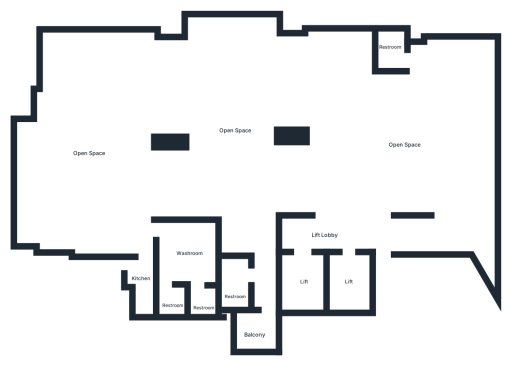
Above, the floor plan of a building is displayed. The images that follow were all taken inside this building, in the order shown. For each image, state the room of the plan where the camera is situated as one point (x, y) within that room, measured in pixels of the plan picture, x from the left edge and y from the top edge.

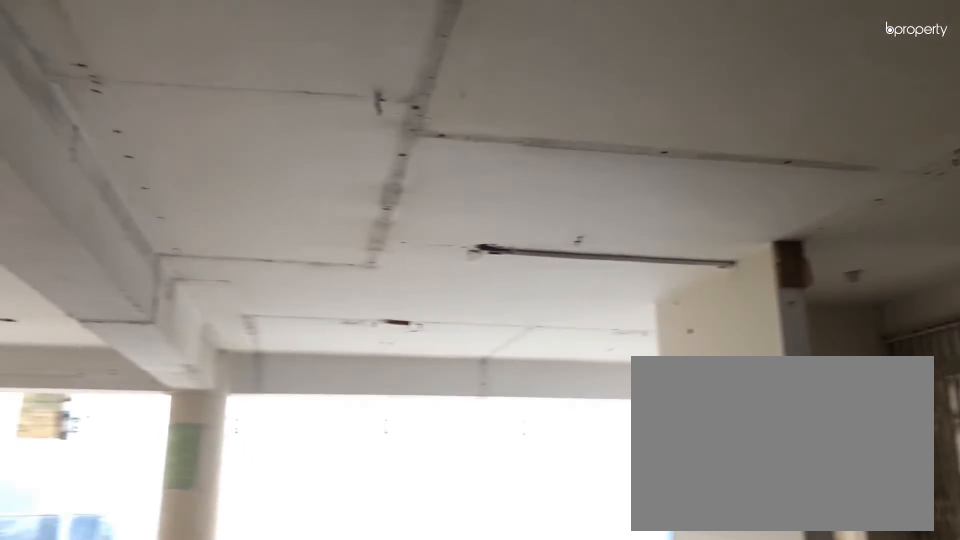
(423, 146)
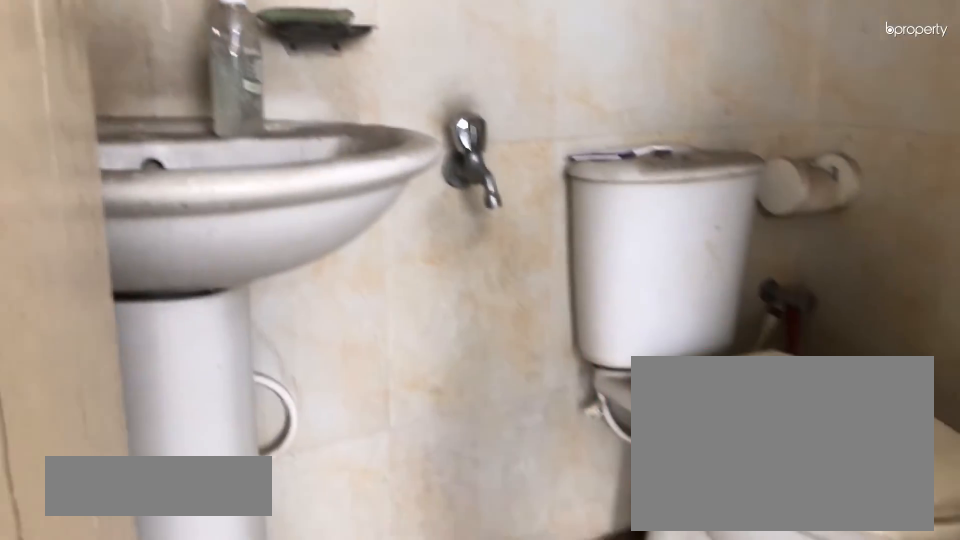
(388, 50)
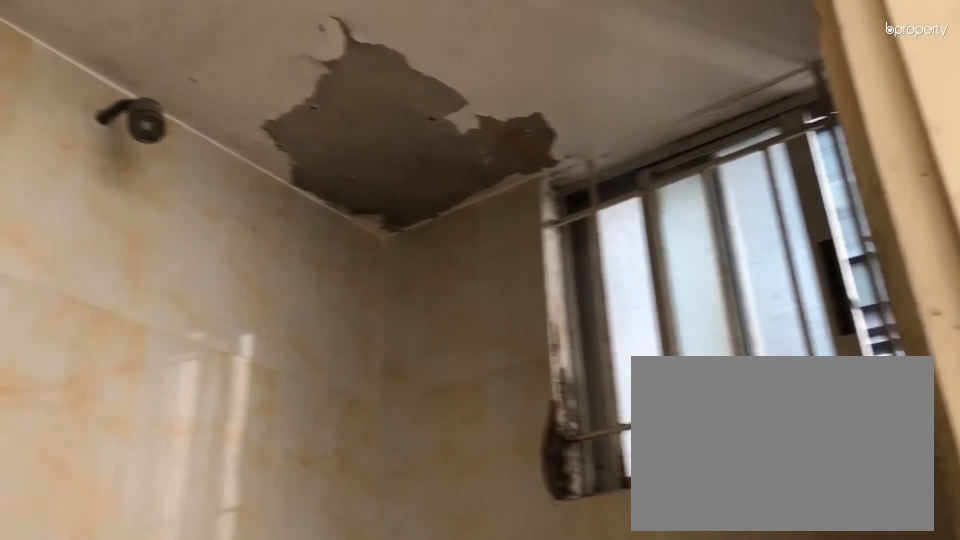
(388, 50)
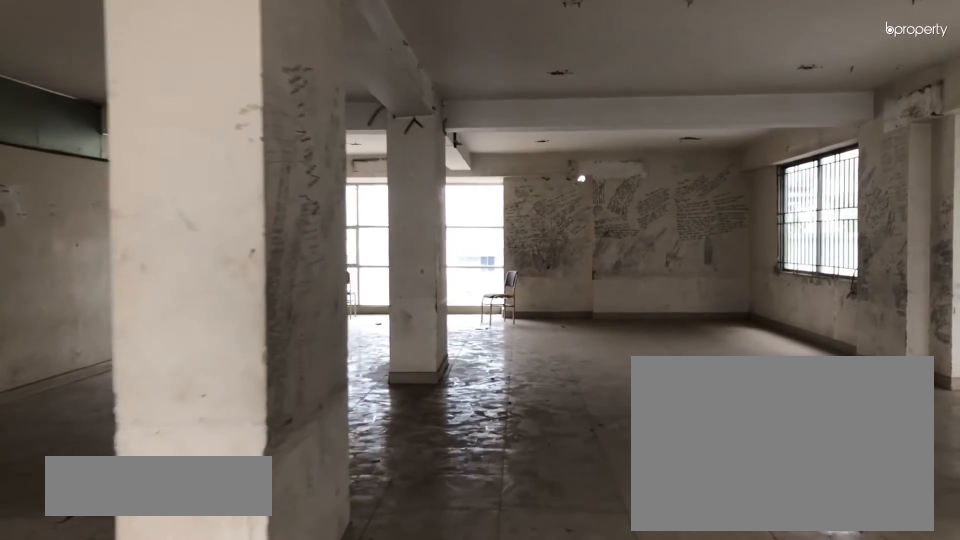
(289, 88)
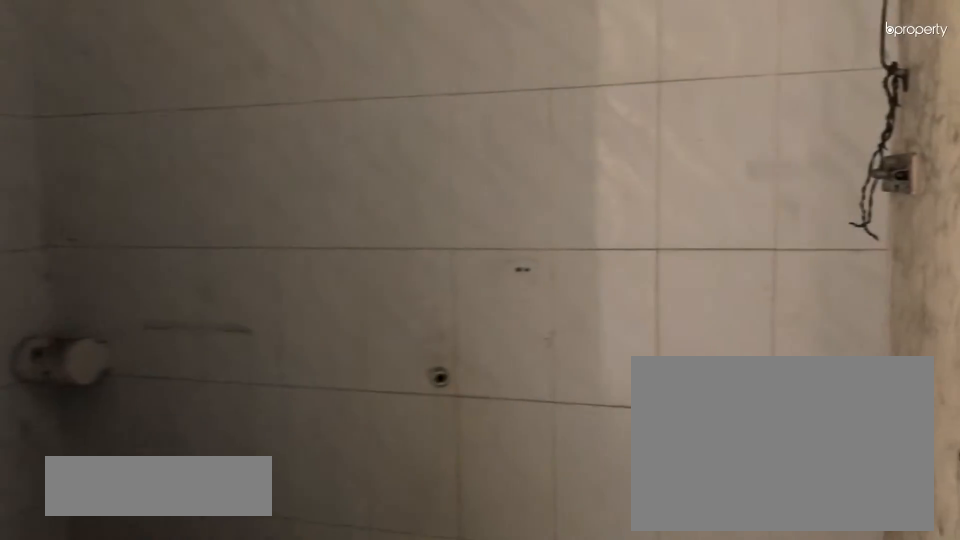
(234, 285)
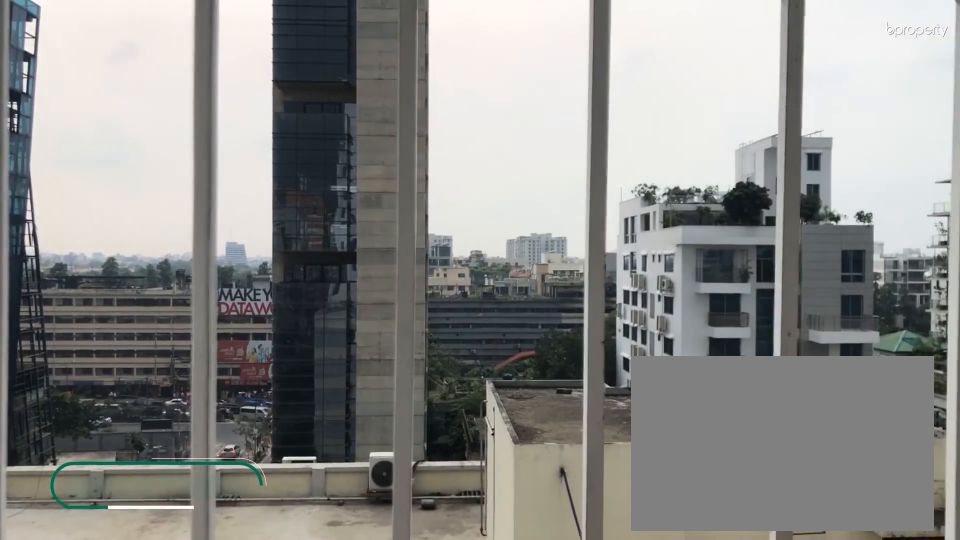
(253, 333)
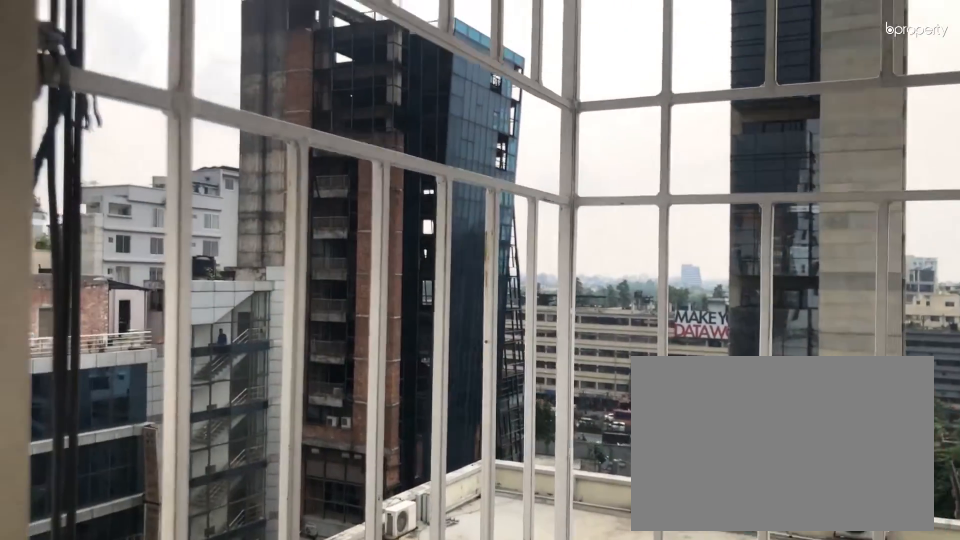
(253, 333)
